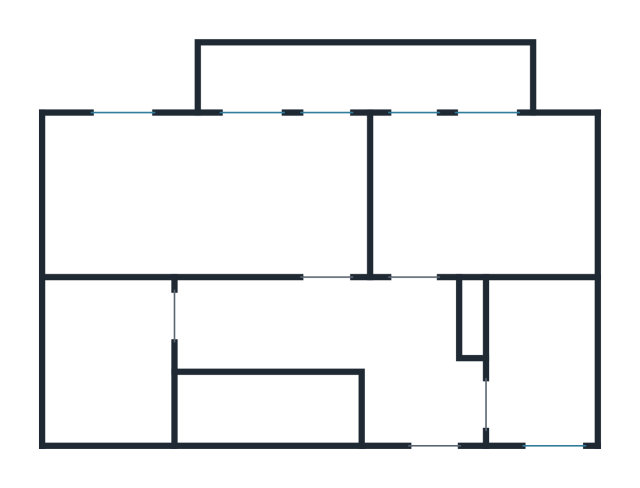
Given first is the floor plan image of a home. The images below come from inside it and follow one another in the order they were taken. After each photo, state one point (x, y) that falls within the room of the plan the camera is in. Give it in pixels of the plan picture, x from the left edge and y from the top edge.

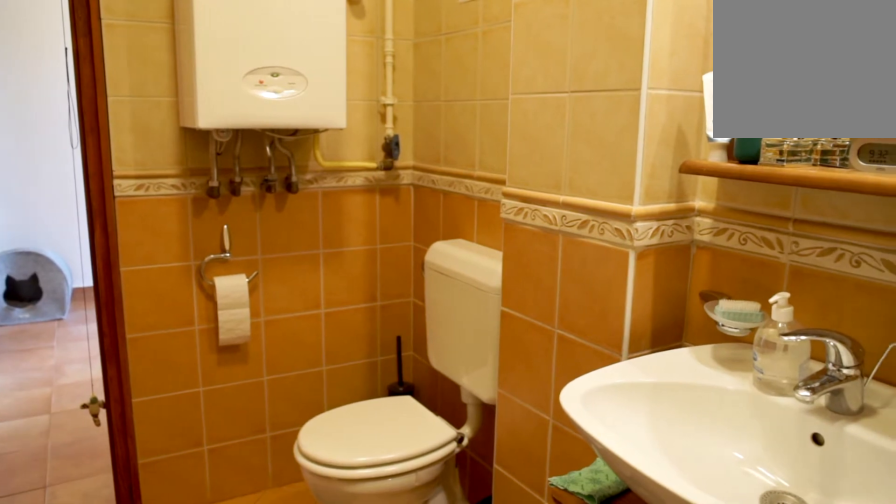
(106, 334)
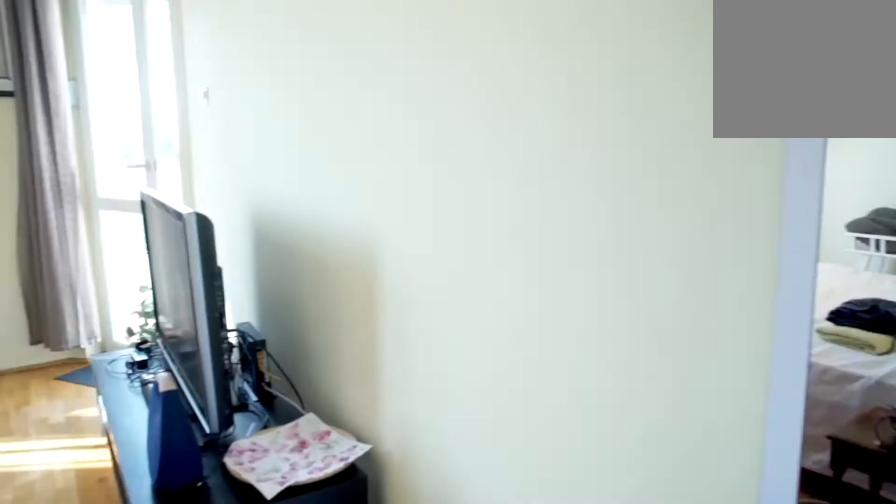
(288, 320)
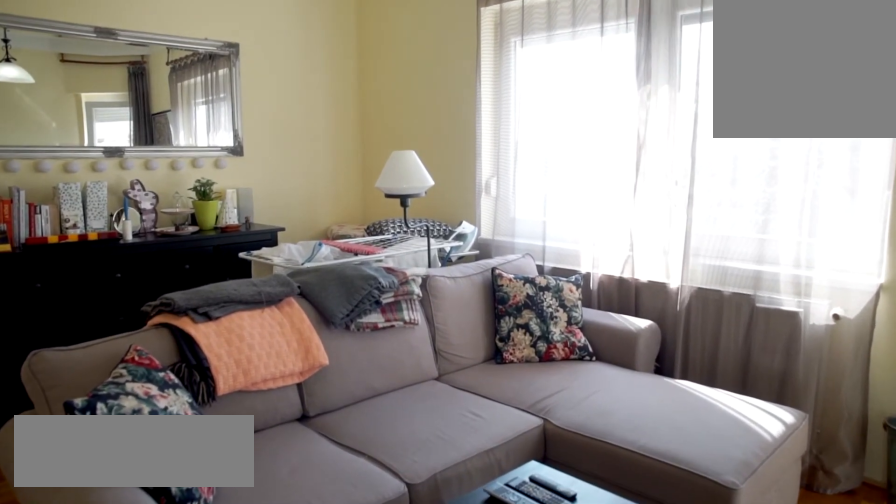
(206, 199)
